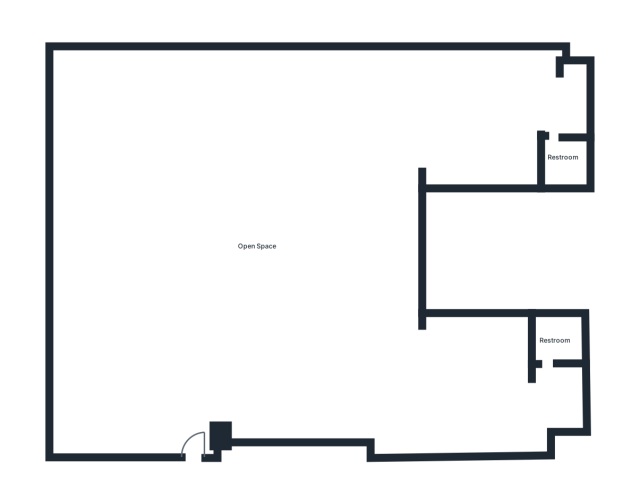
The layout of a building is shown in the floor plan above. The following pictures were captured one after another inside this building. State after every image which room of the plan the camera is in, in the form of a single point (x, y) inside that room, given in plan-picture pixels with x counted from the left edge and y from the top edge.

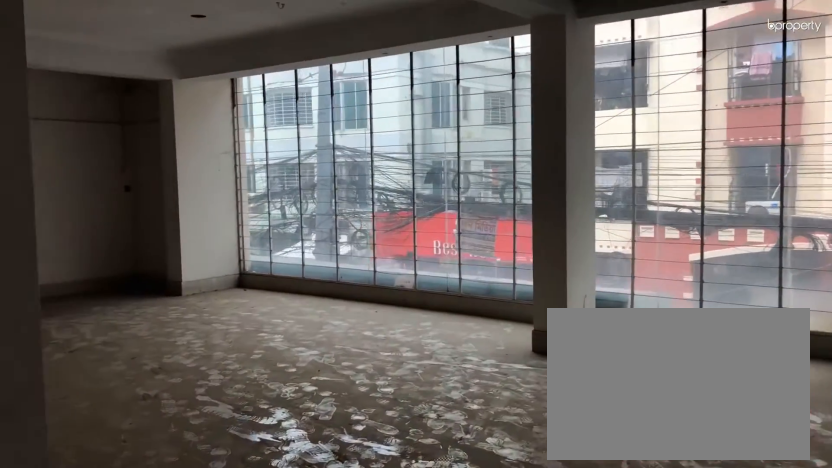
(469, 384)
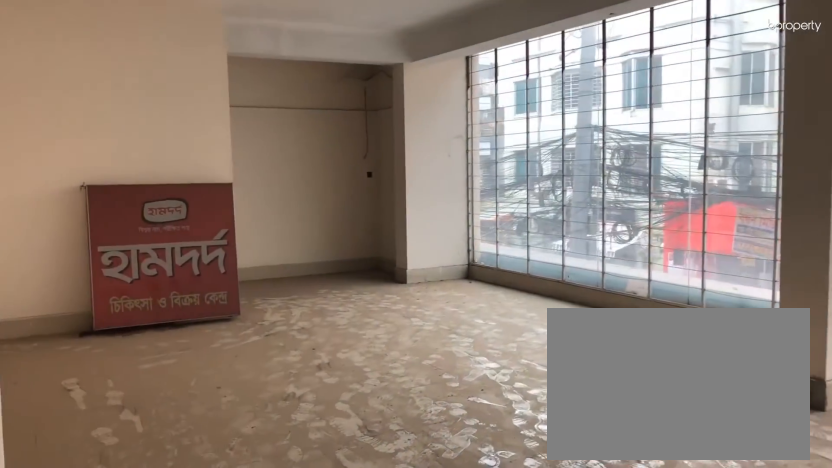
(469, 384)
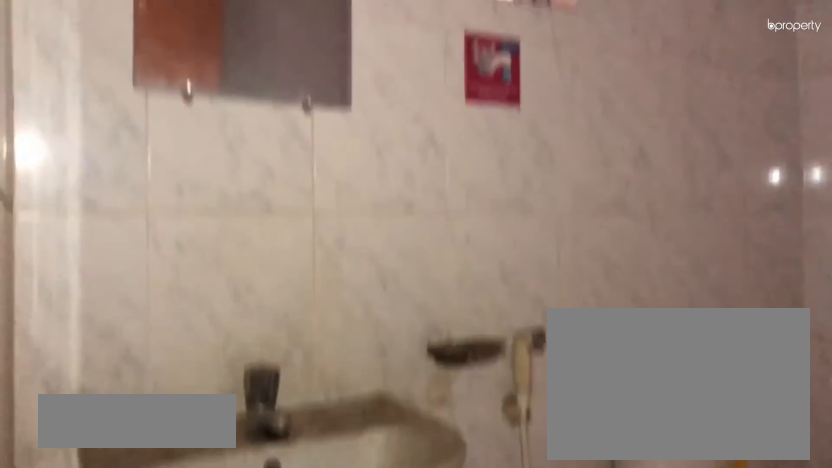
(565, 158)
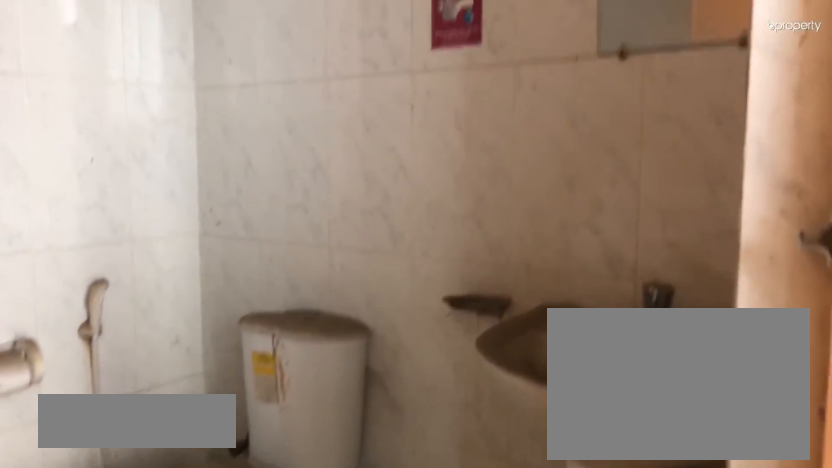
(554, 342)
